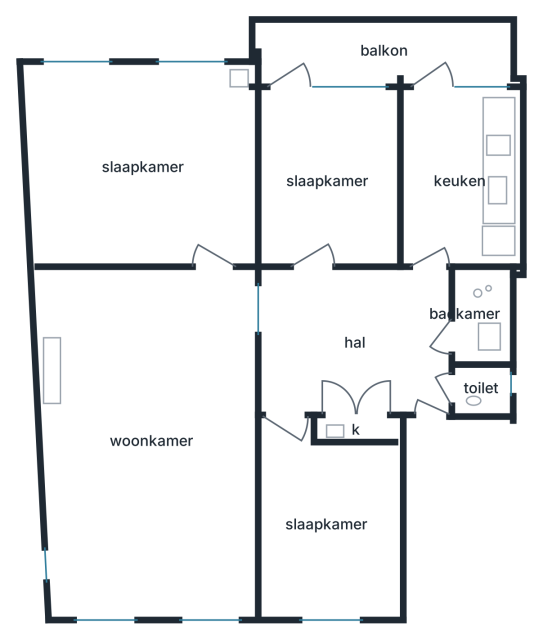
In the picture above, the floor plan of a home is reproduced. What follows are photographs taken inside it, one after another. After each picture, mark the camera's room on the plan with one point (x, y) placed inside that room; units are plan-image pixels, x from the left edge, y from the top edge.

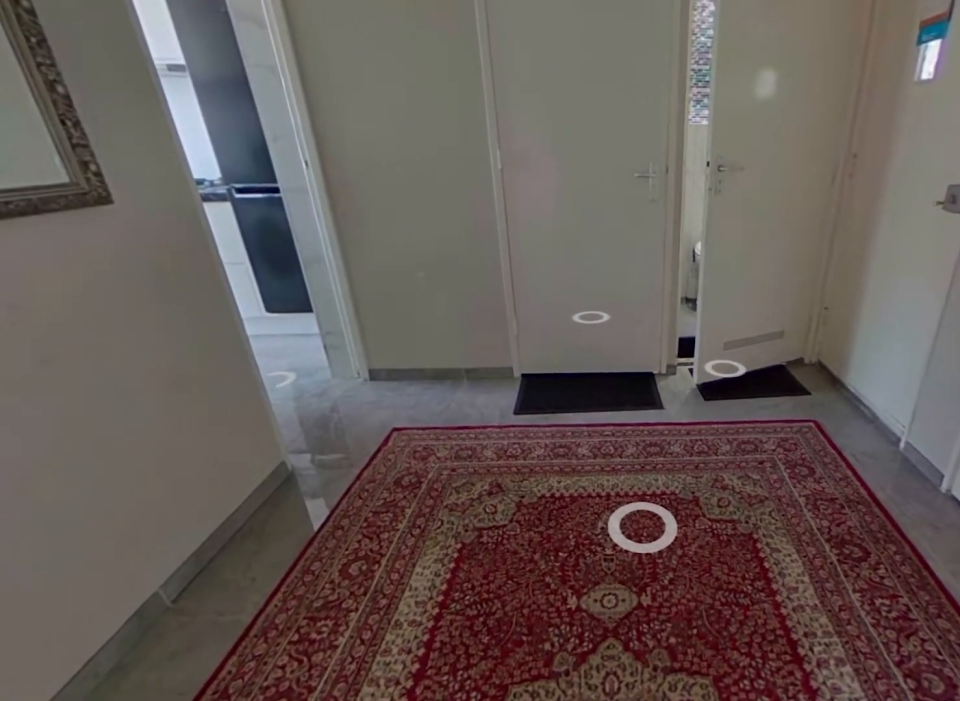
(353, 337)
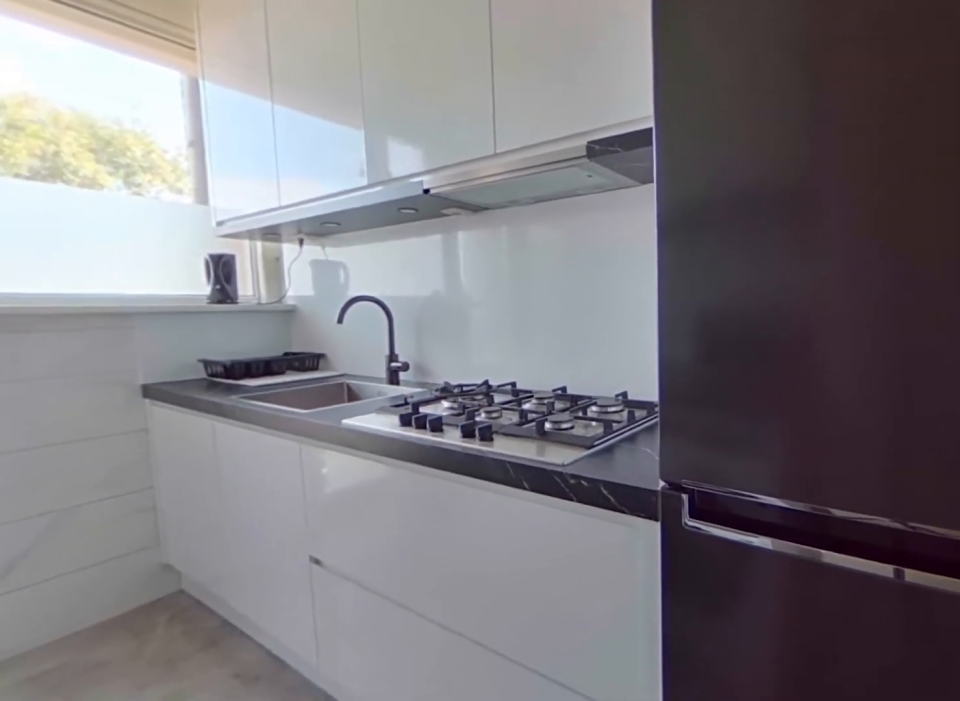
(458, 178)
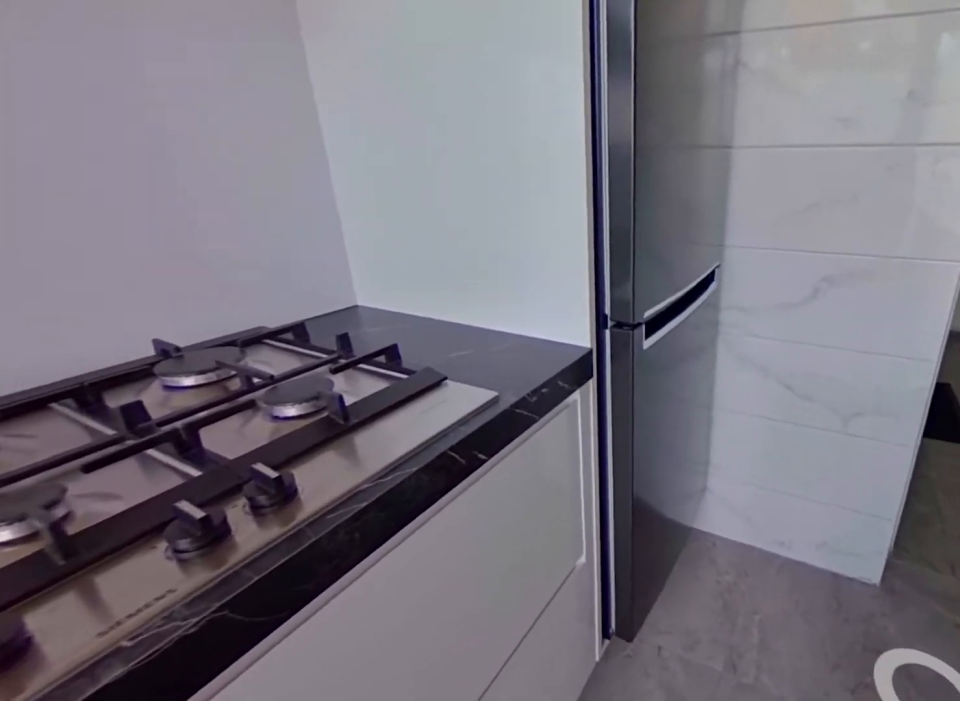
(458, 178)
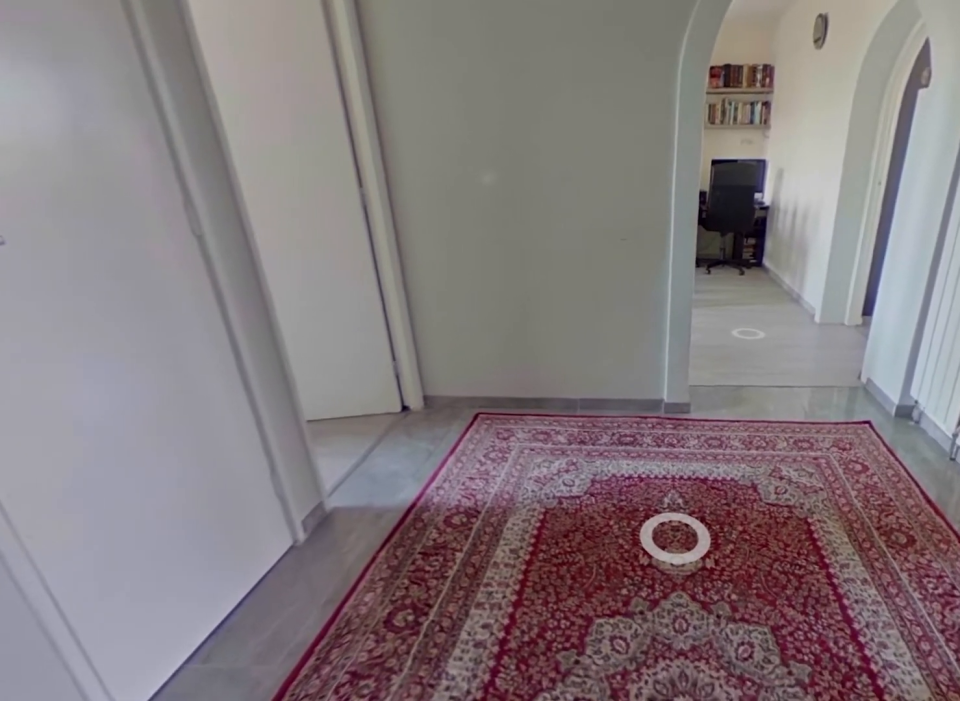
(353, 338)
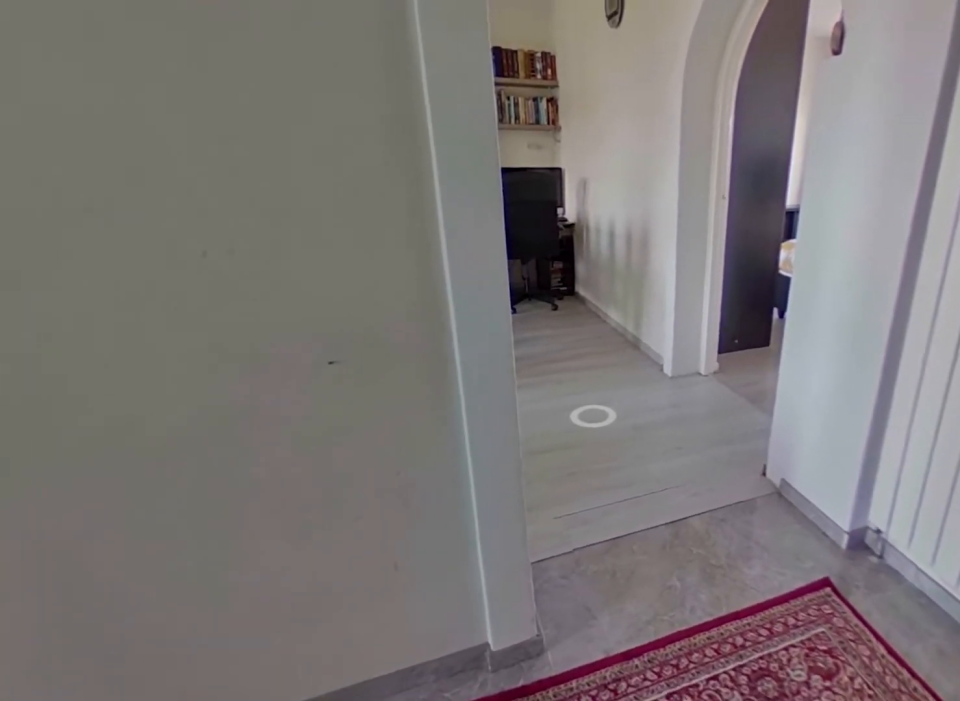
(353, 338)
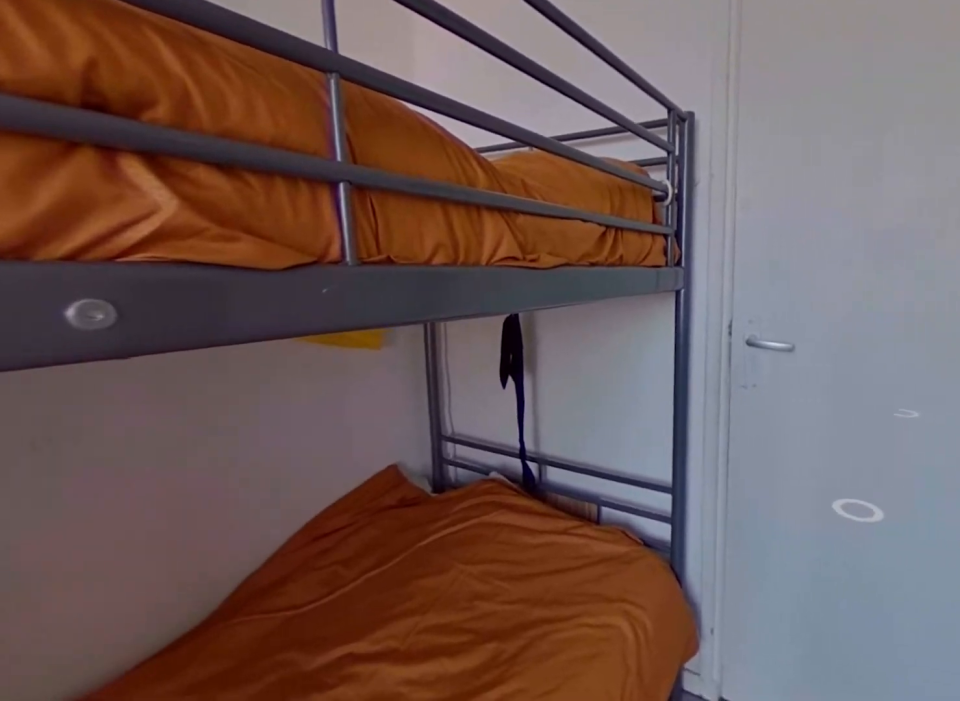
(327, 178)
